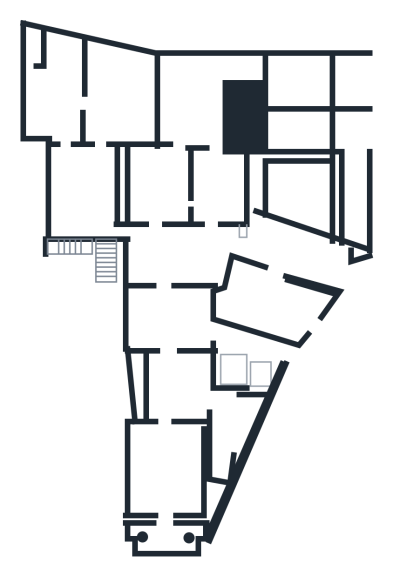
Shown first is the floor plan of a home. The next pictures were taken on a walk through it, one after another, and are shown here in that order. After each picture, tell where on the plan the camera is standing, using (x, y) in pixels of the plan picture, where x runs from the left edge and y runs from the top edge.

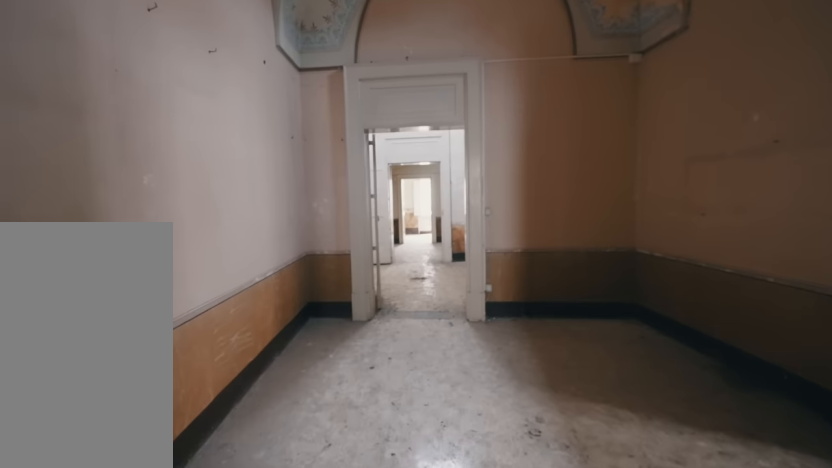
(168, 388)
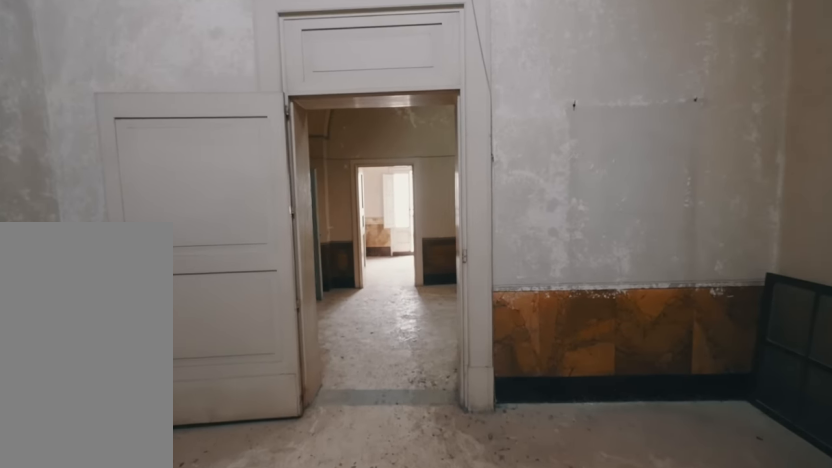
(168, 324)
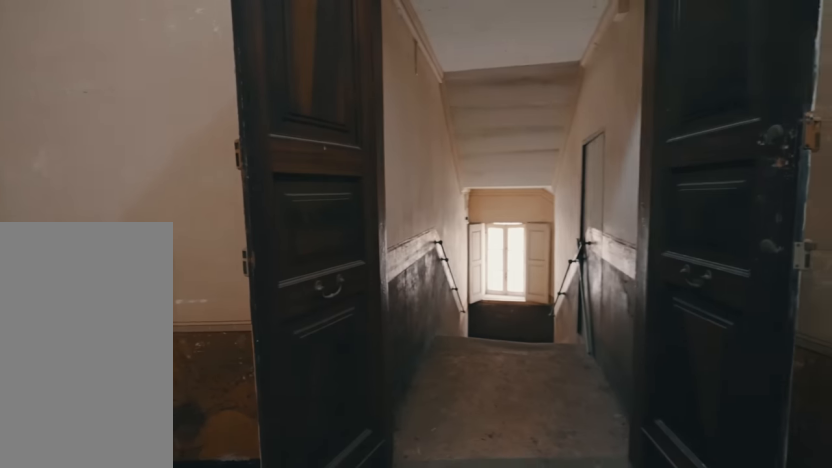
(168, 324)
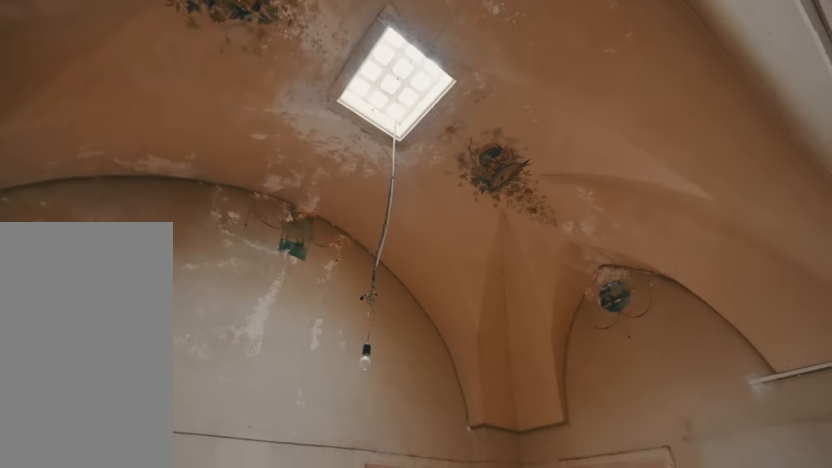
(179, 260)
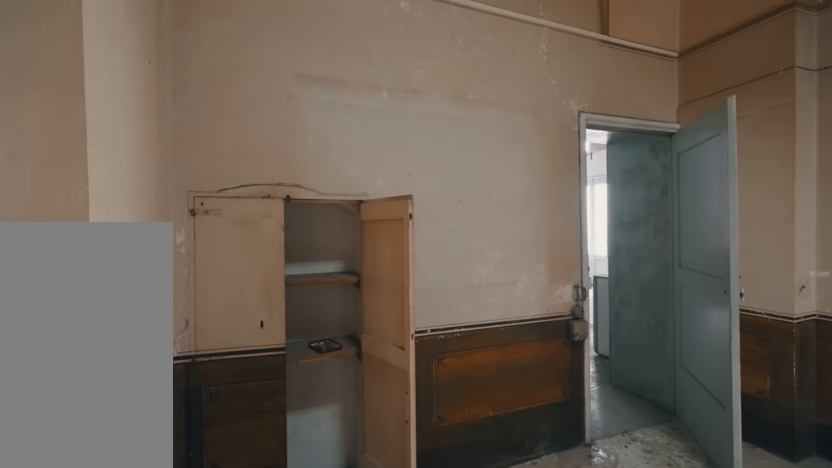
(178, 260)
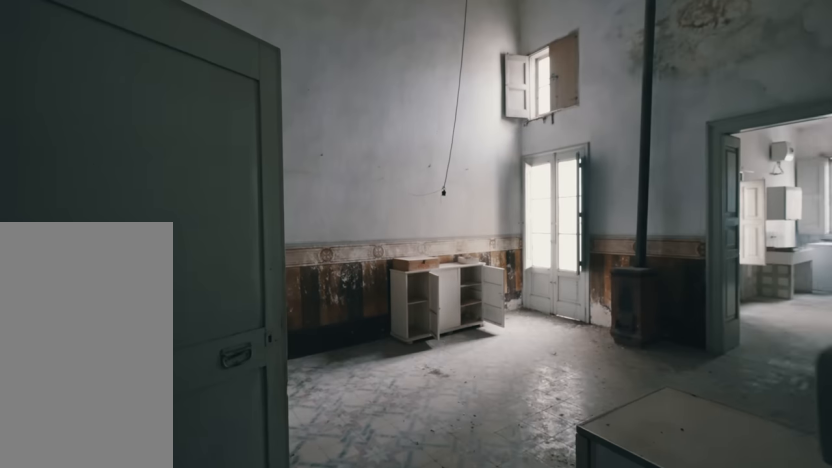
(84, 196)
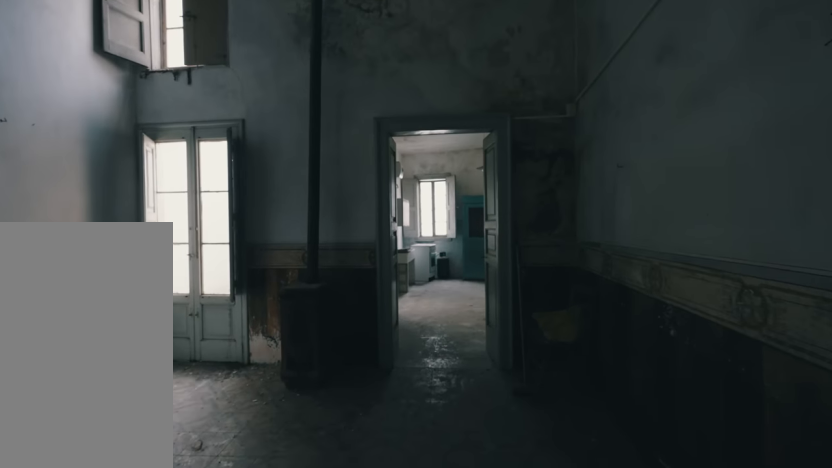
(84, 195)
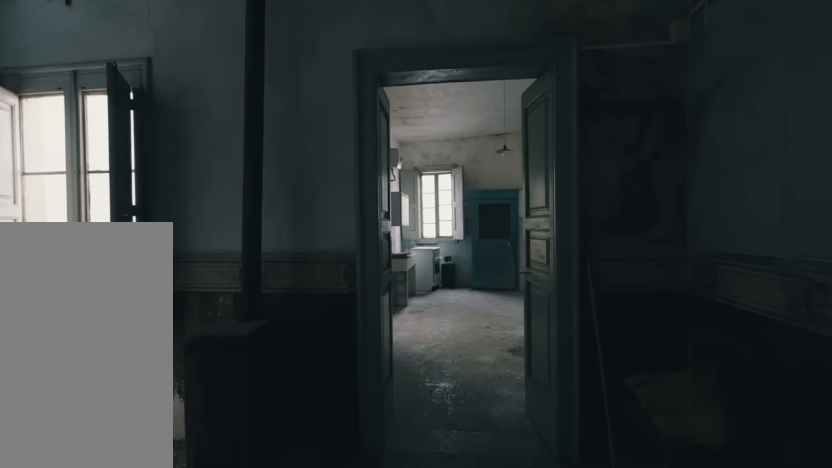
(84, 195)
